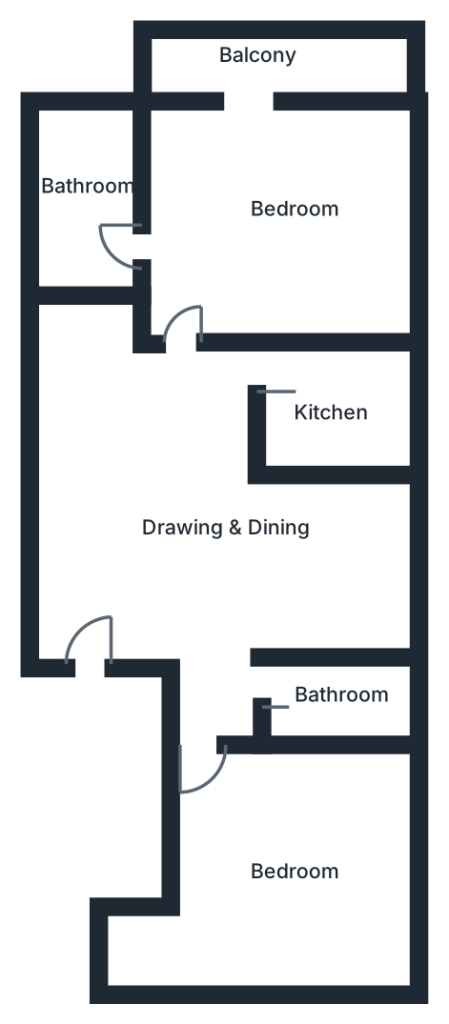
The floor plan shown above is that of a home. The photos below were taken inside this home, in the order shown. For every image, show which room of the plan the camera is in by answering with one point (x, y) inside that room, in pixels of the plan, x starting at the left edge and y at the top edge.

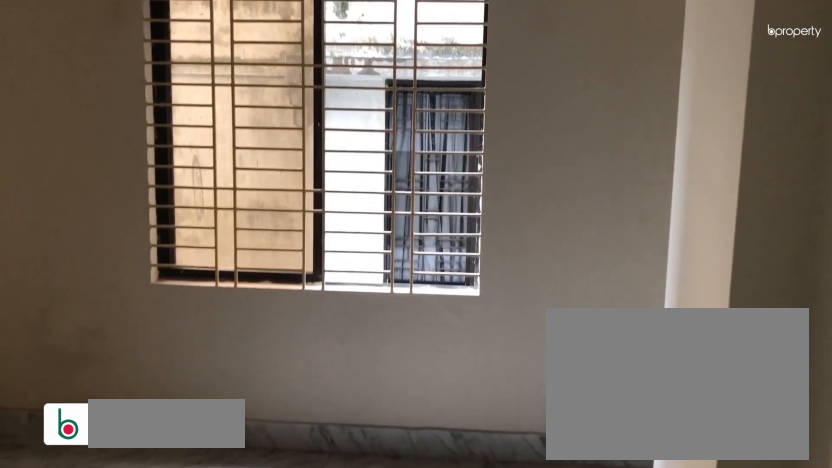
(291, 892)
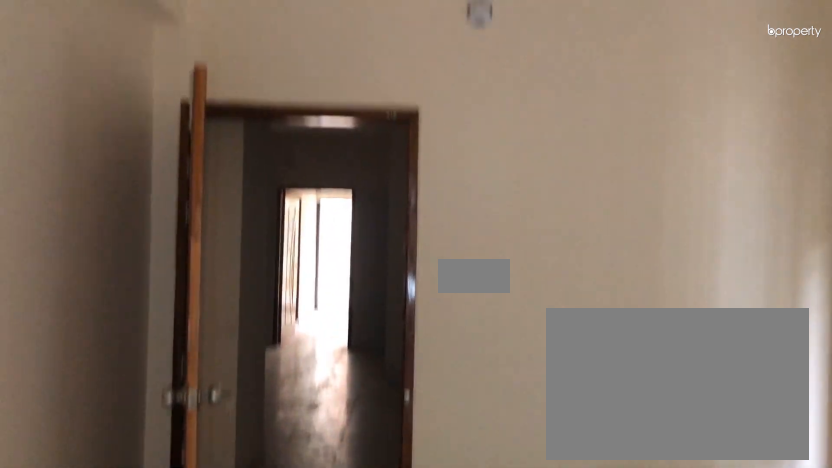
(291, 892)
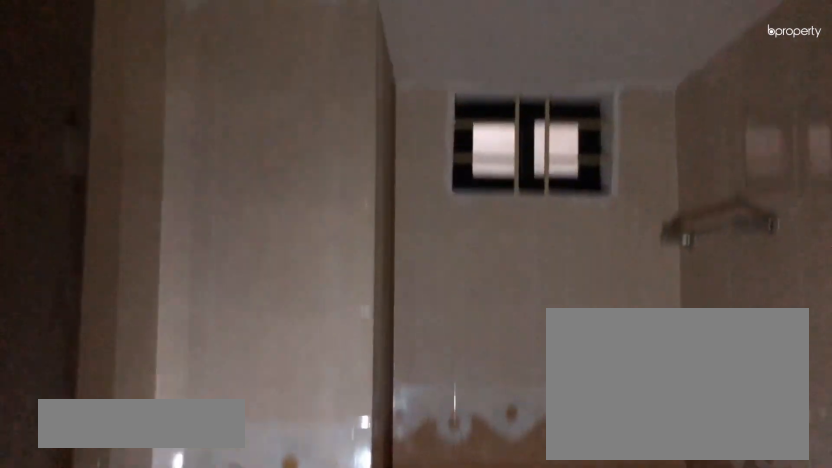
(350, 706)
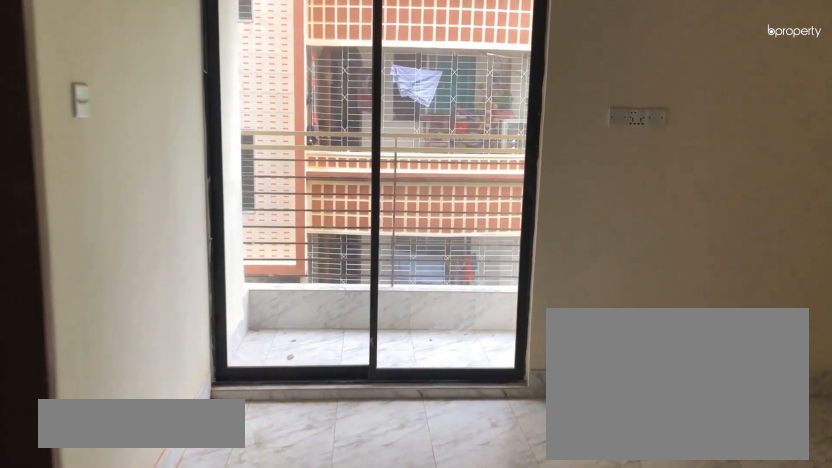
(285, 225)
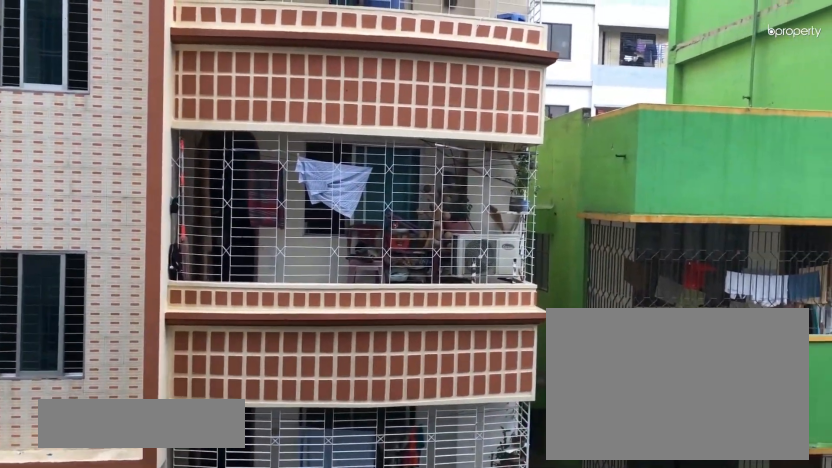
(251, 56)
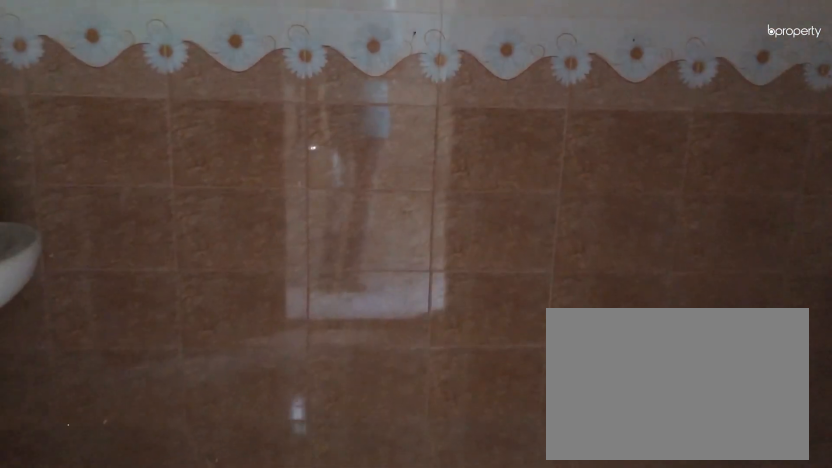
(88, 202)
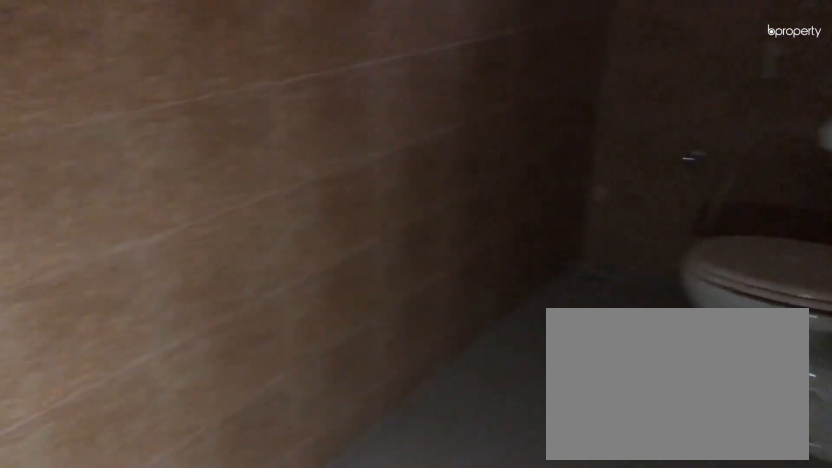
(88, 202)
